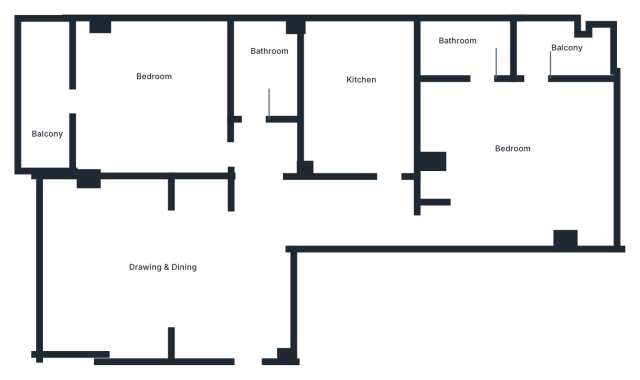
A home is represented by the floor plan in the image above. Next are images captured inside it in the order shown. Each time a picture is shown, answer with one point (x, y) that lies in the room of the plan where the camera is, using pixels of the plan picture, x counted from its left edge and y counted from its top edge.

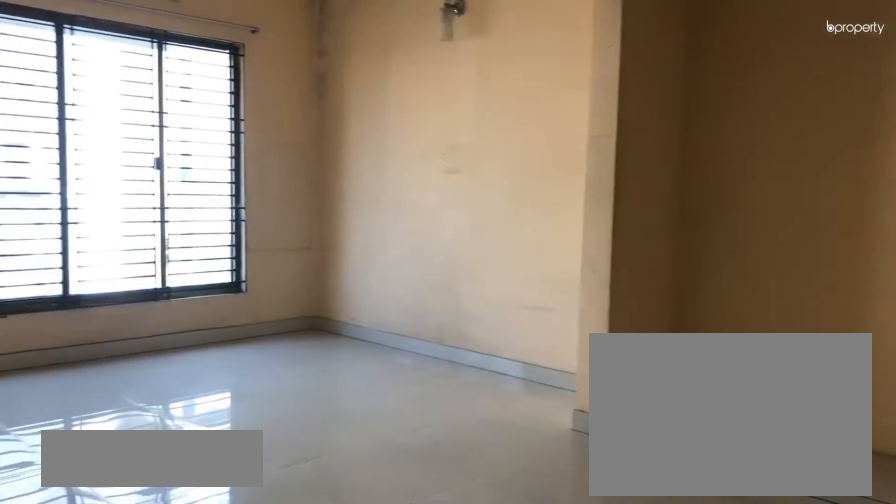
(145, 272)
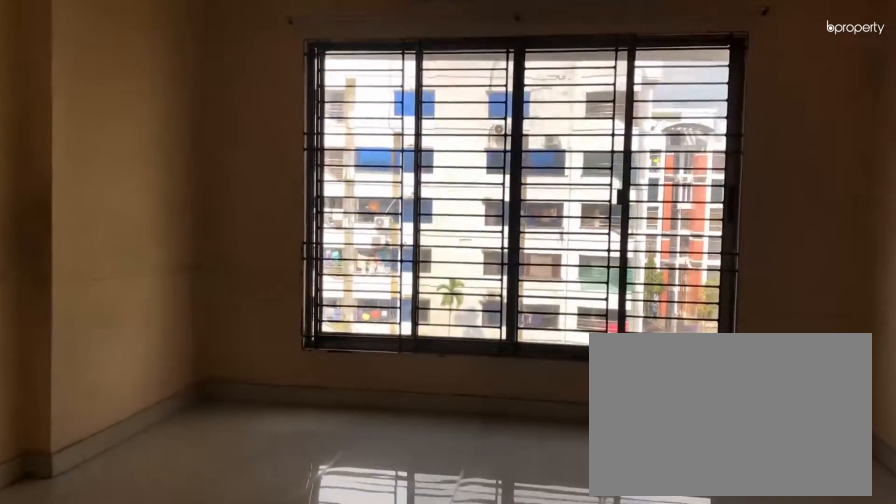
(145, 272)
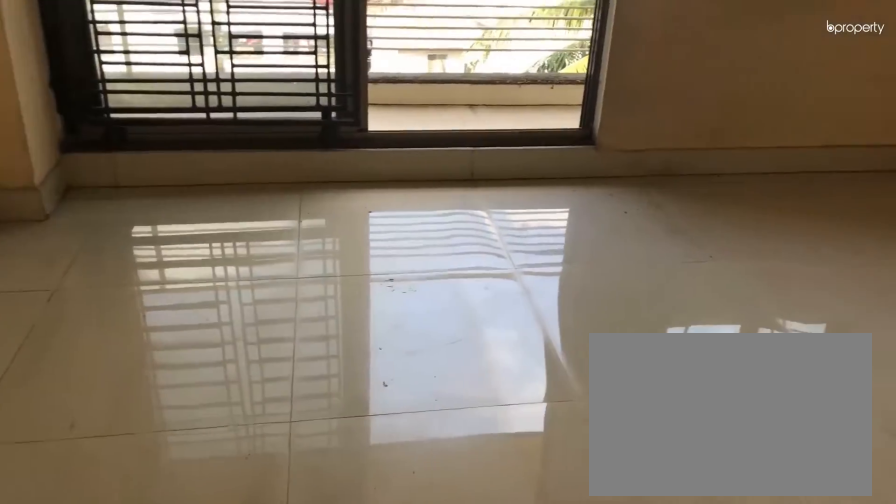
(153, 92)
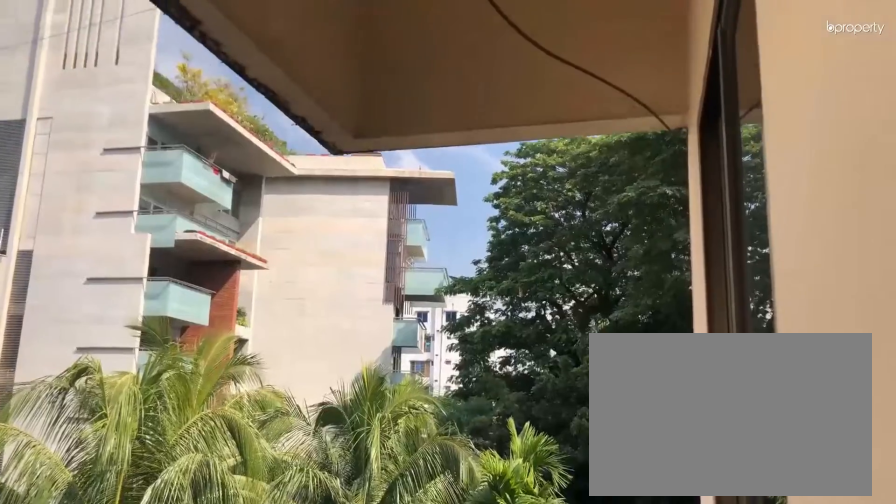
(52, 101)
